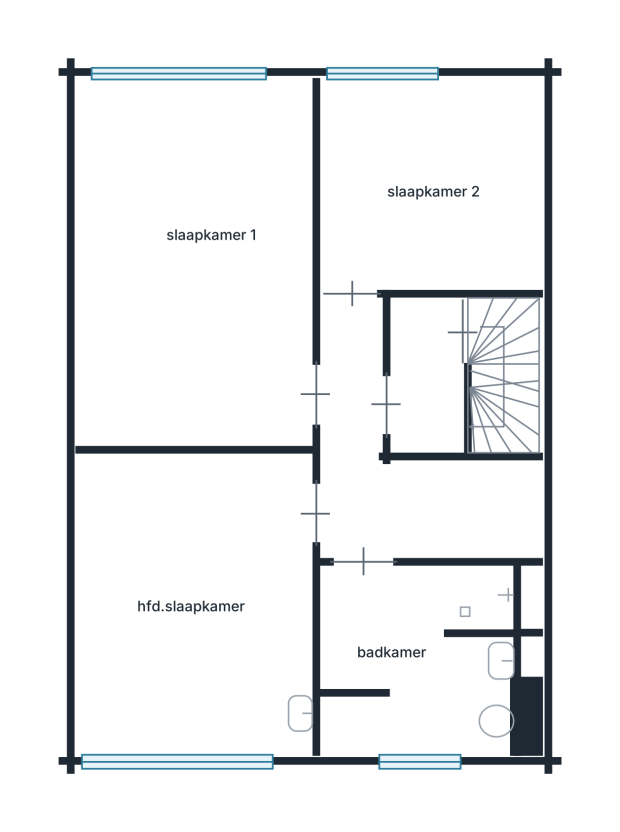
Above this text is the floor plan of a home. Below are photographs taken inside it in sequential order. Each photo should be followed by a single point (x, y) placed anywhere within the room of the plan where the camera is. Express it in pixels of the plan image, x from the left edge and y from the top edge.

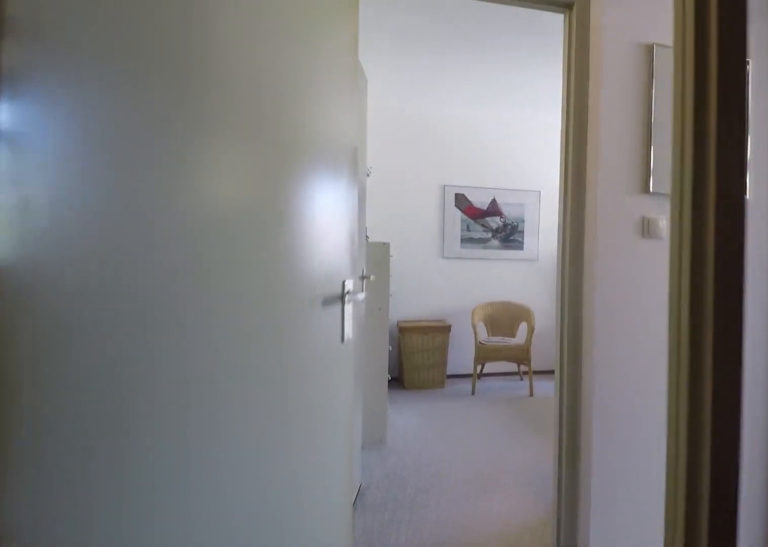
(405, 468)
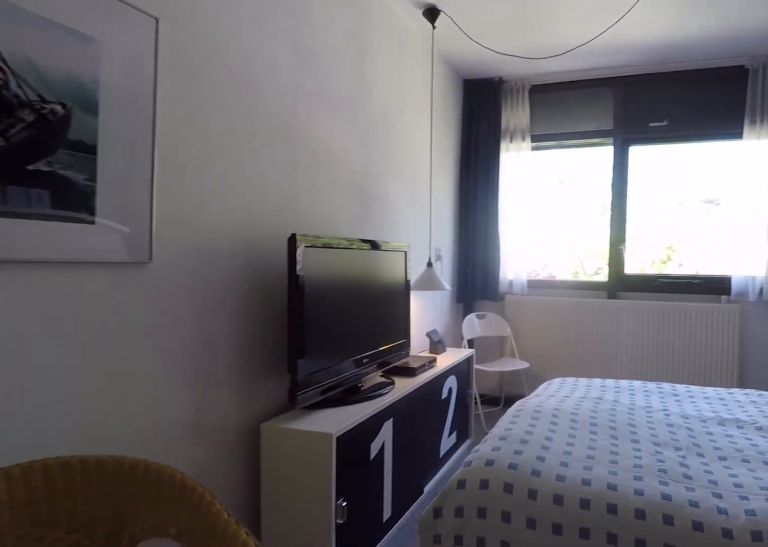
(196, 264)
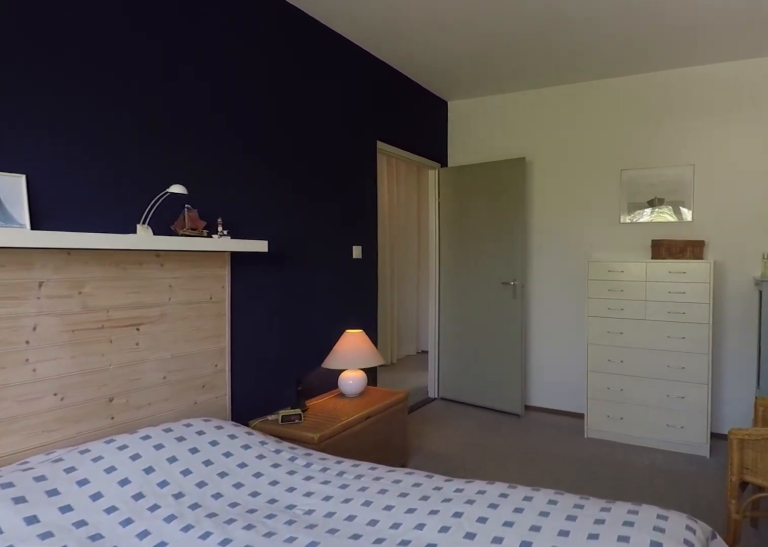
(196, 264)
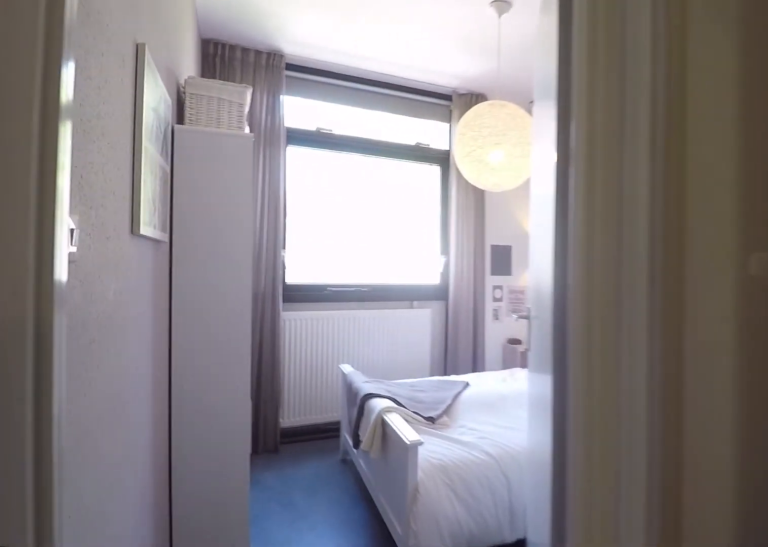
(405, 468)
